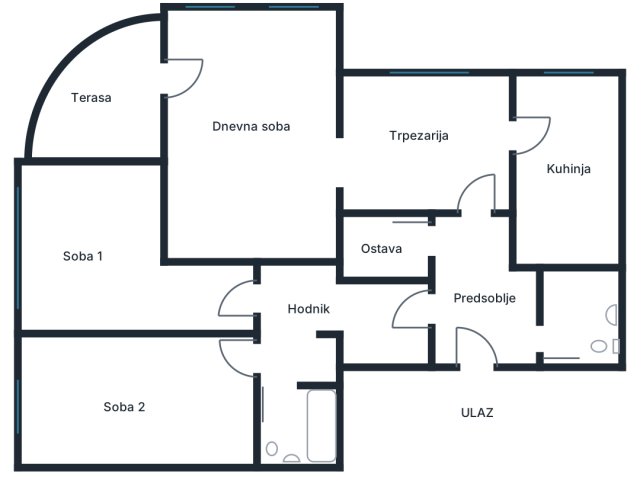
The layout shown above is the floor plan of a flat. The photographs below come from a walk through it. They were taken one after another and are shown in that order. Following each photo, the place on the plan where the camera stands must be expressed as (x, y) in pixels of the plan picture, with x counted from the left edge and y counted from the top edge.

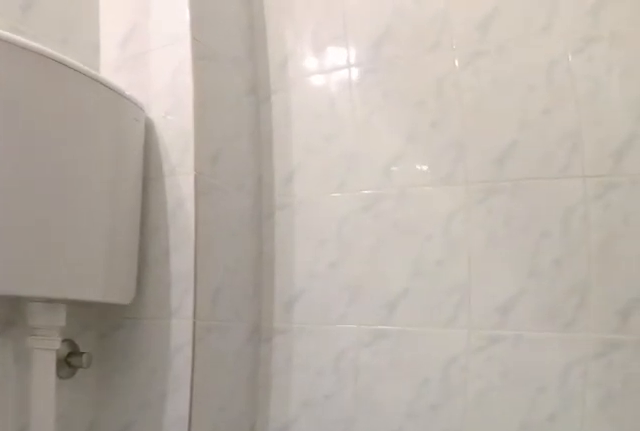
(564, 301)
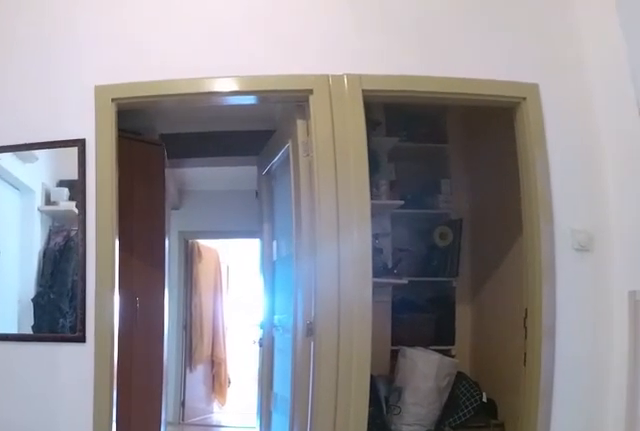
(551, 311)
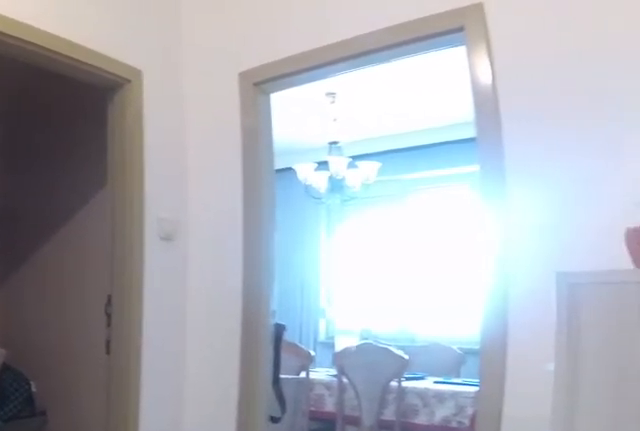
(497, 319)
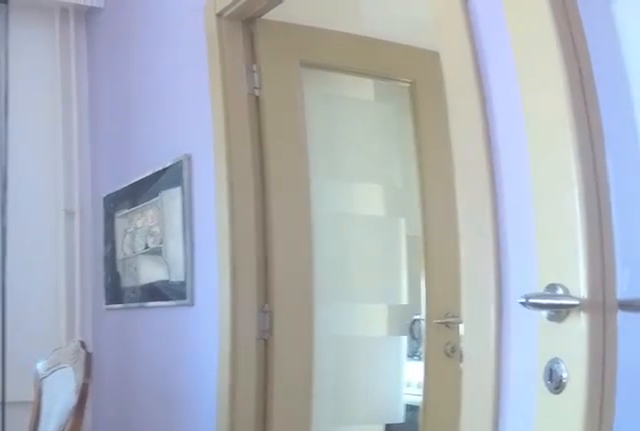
(481, 224)
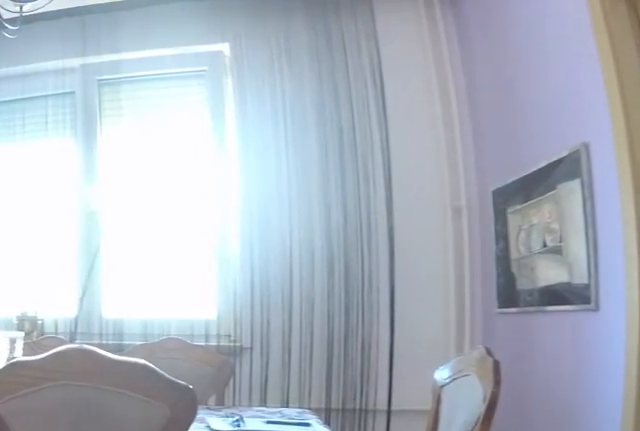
(485, 216)
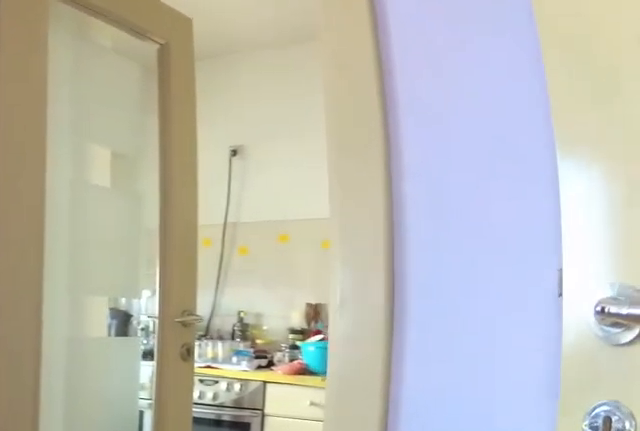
(475, 197)
